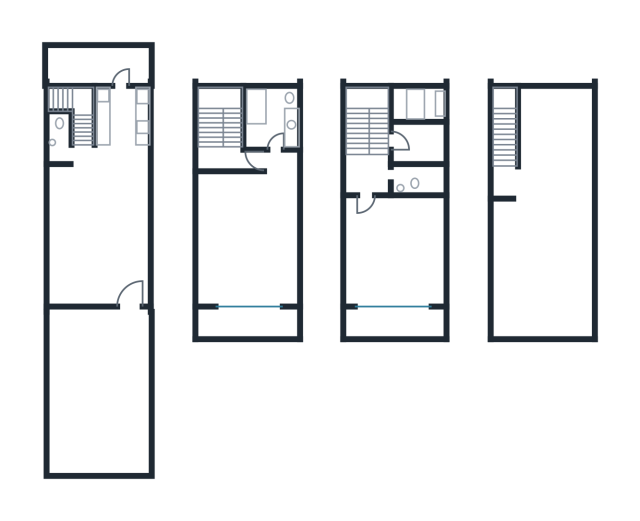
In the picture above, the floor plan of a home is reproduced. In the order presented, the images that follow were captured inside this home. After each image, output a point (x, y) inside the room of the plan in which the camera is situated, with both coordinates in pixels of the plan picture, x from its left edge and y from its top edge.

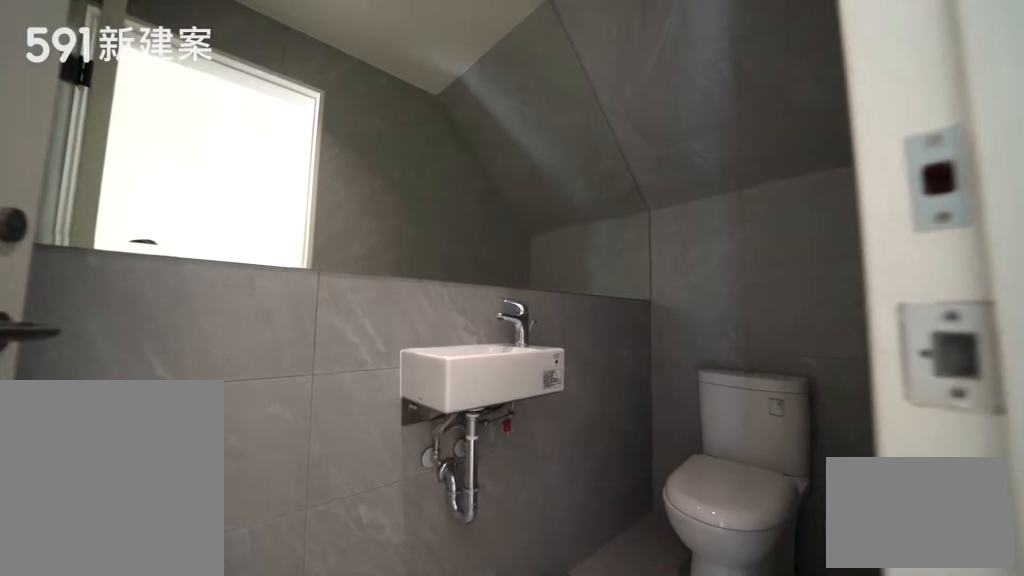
(58, 137)
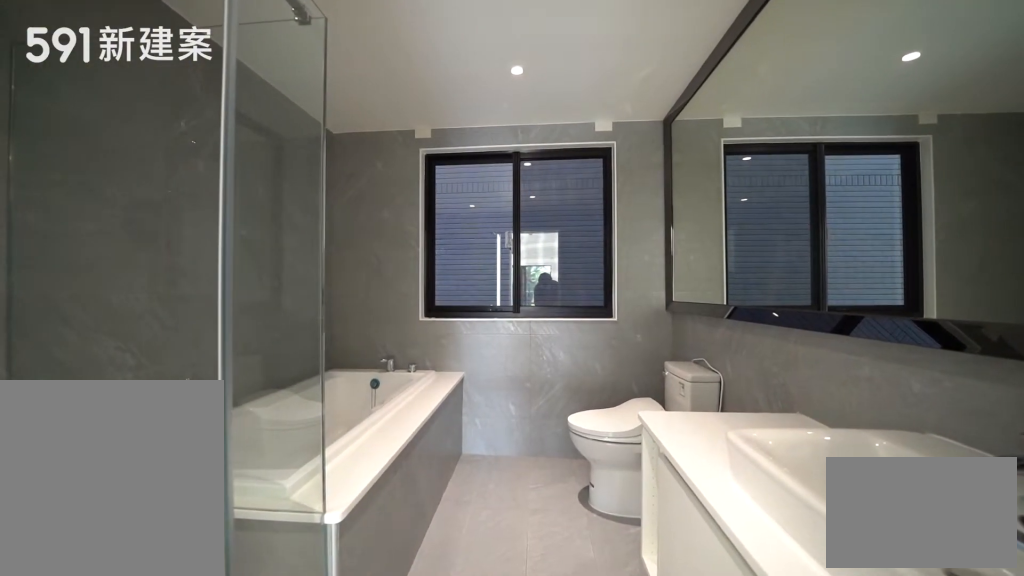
(270, 112)
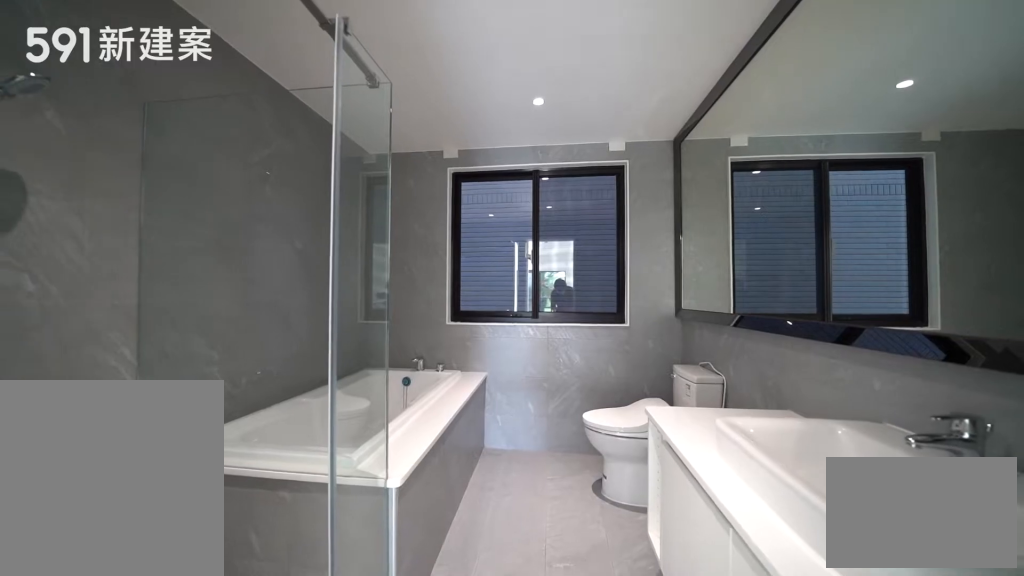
(270, 112)
